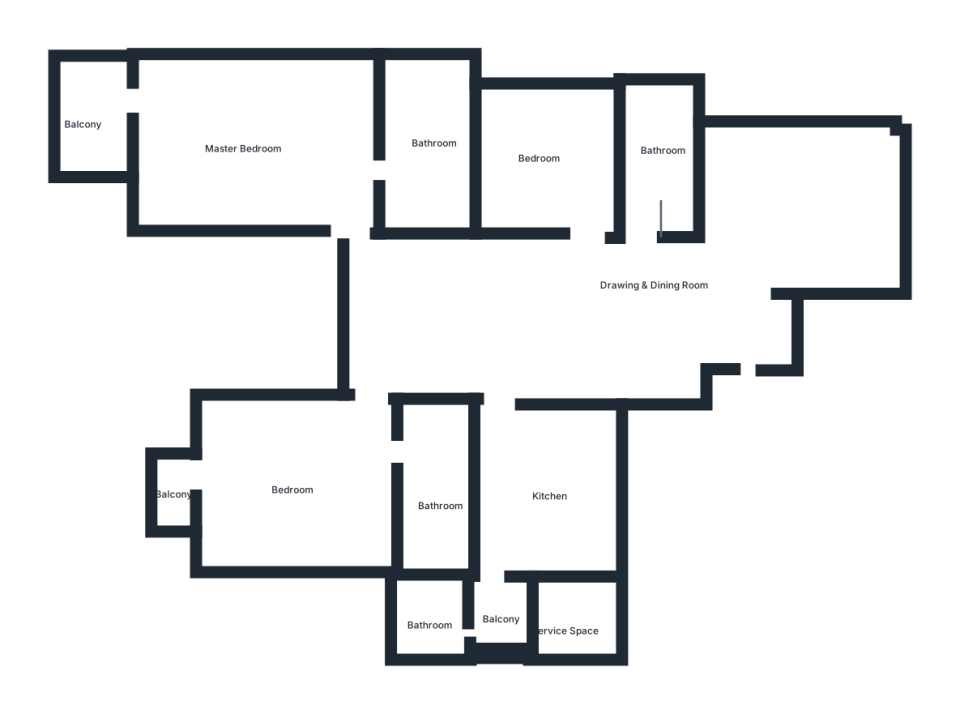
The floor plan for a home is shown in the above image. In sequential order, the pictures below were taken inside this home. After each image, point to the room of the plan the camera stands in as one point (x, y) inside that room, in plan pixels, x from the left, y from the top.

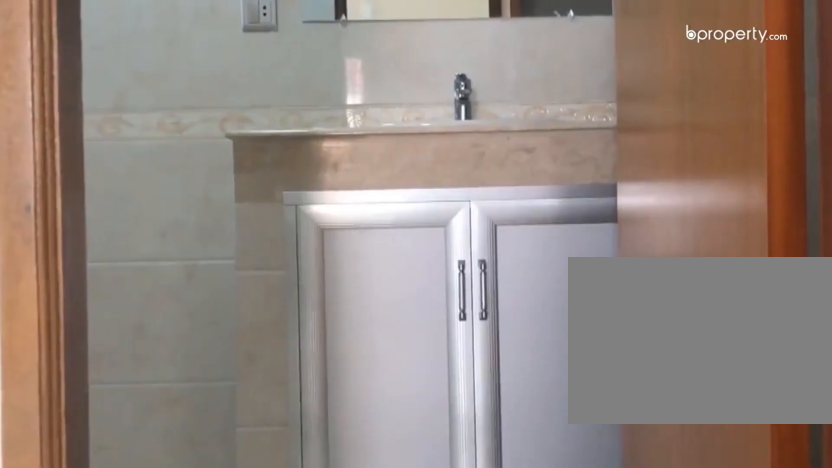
(266, 147)
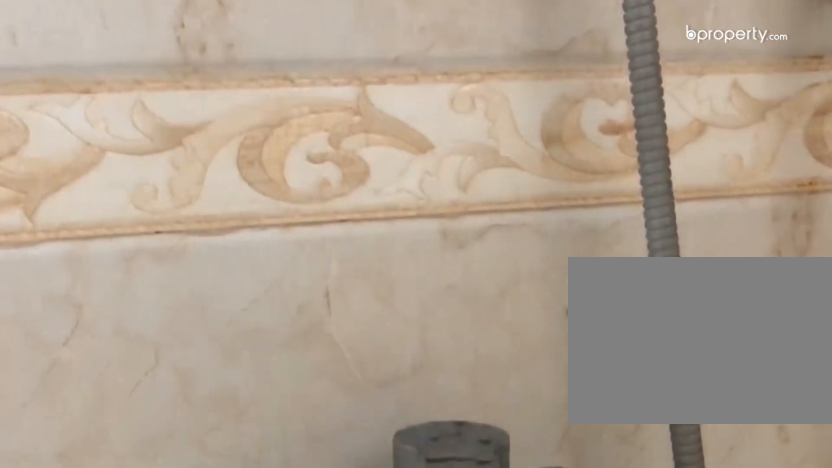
(425, 152)
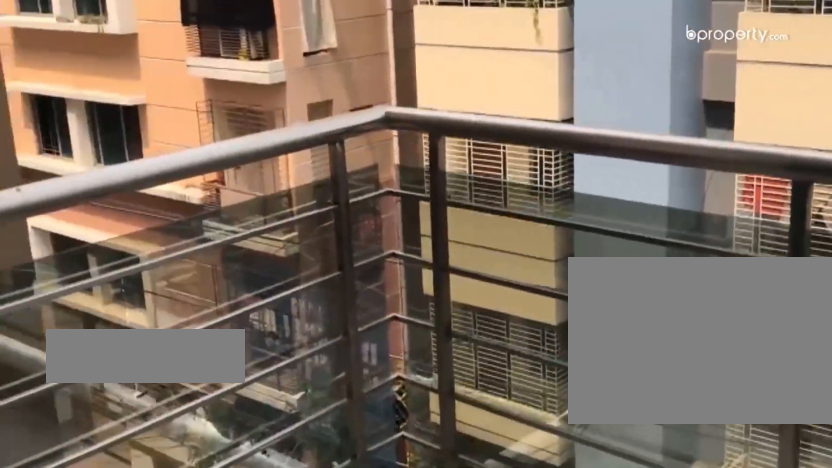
(102, 113)
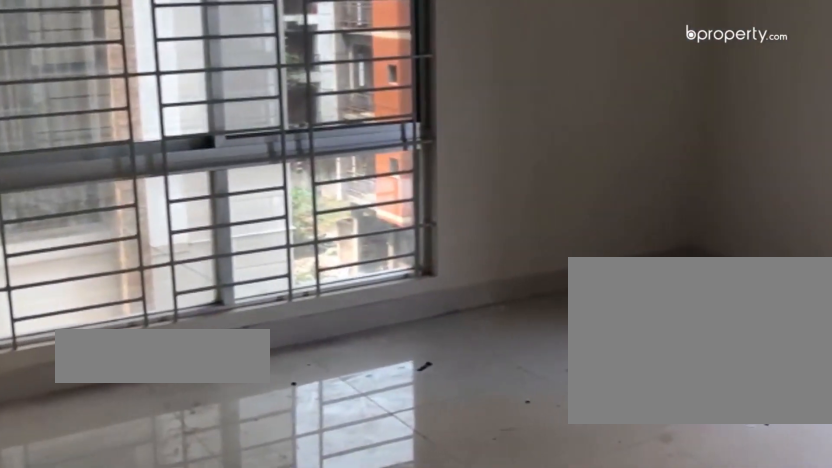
(317, 493)
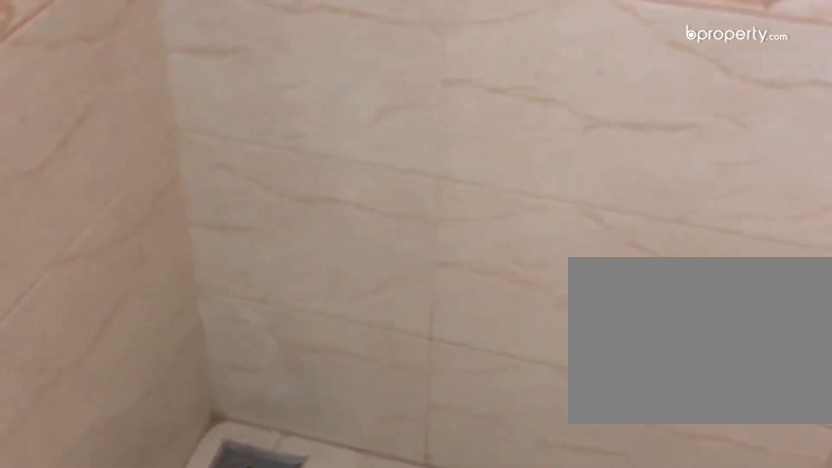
(434, 473)
